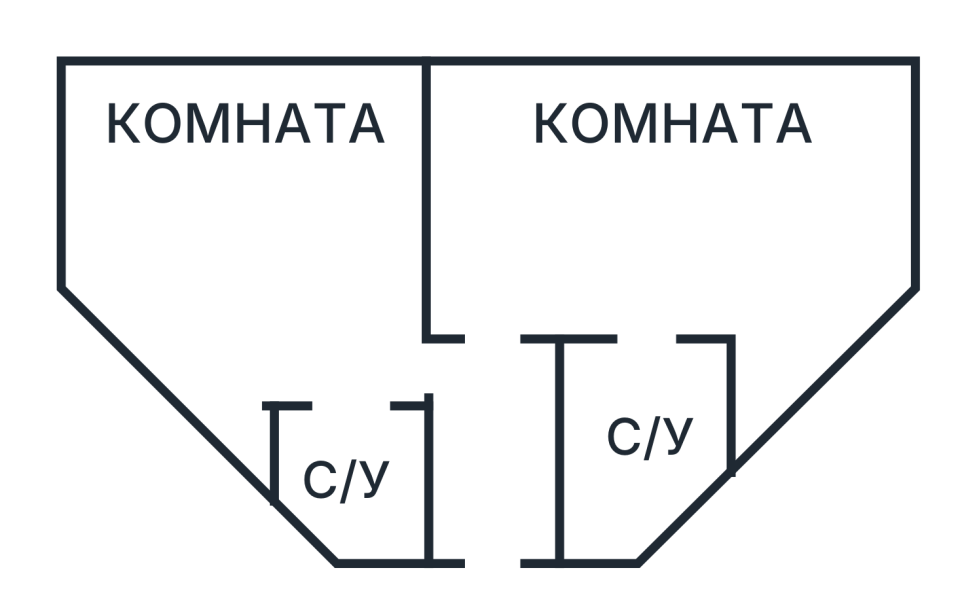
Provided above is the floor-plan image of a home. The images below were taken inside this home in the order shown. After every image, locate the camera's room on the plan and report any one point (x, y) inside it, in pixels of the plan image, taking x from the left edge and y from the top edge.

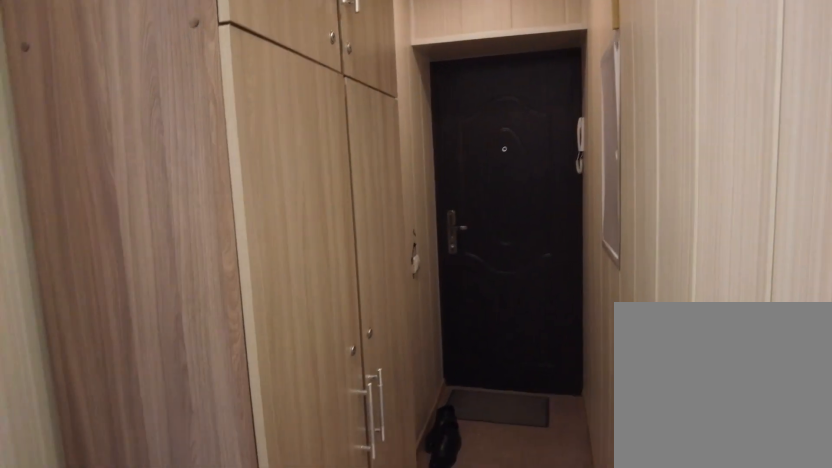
(504, 475)
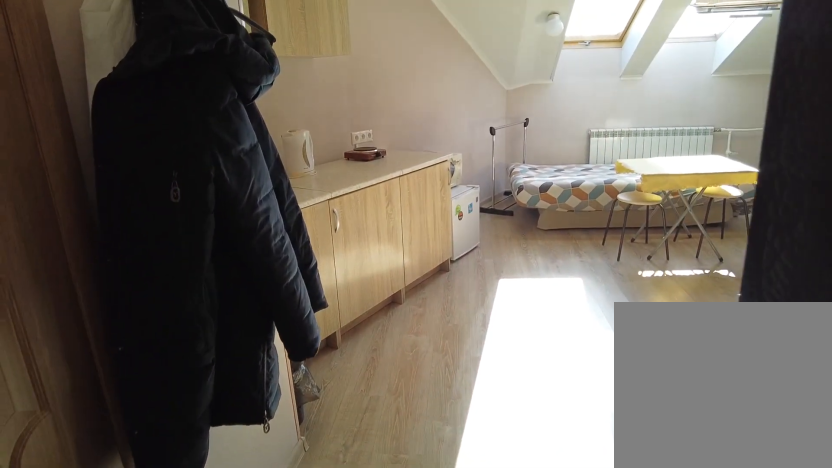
(461, 385)
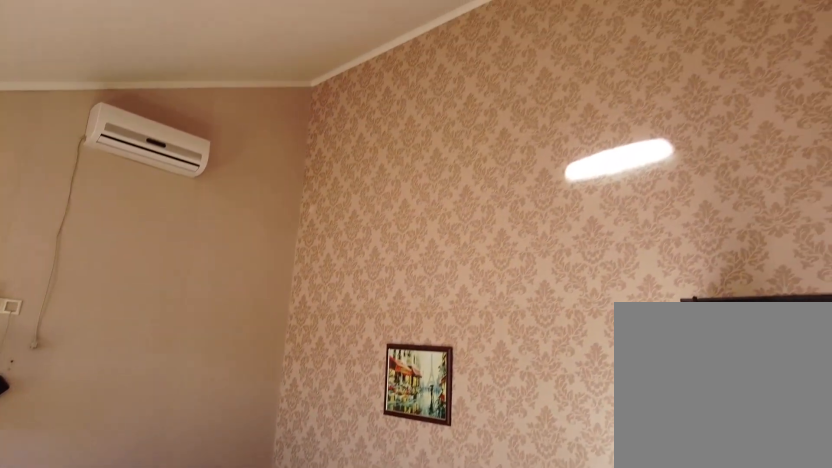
(314, 322)
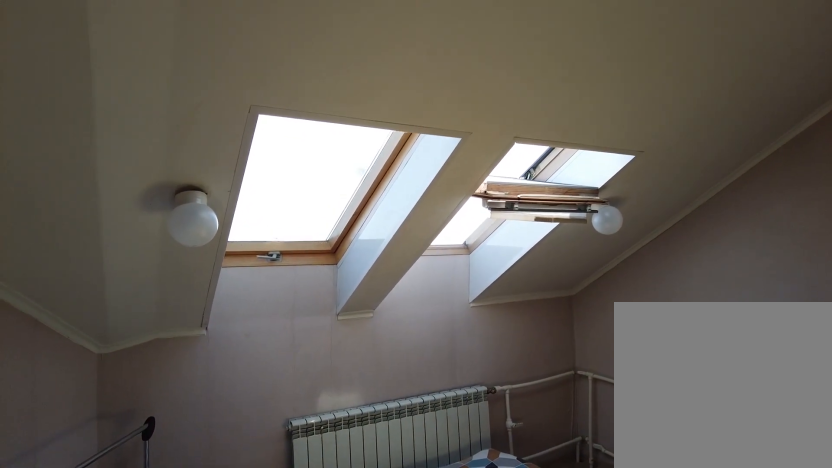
(314, 322)
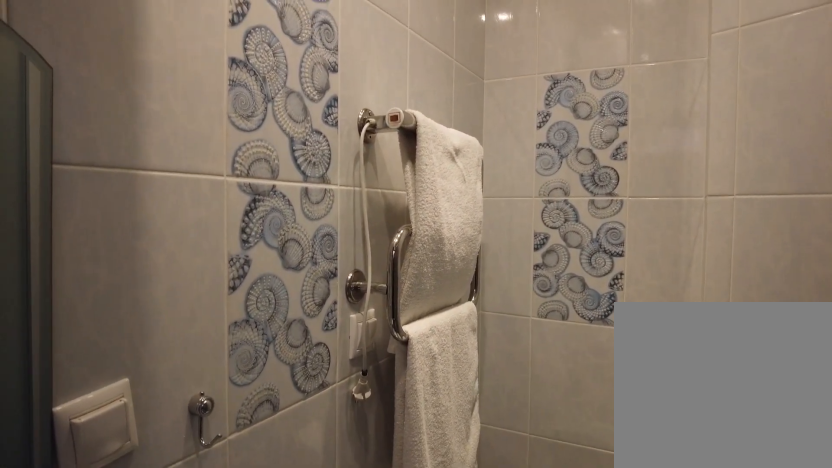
(370, 459)
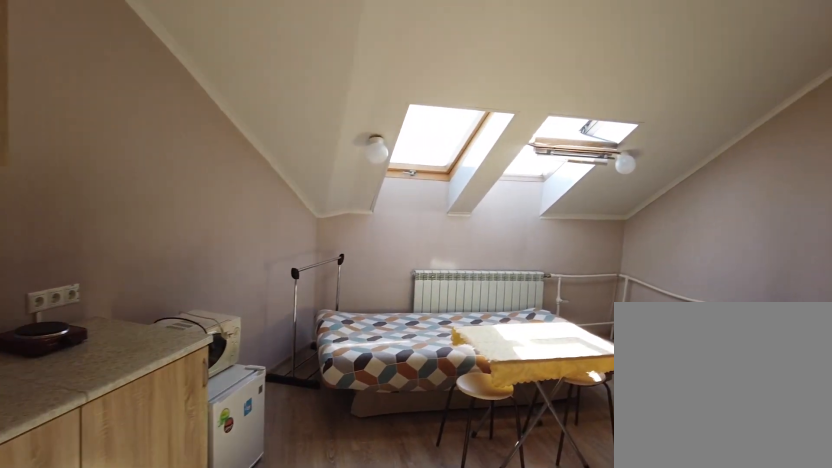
(323, 353)
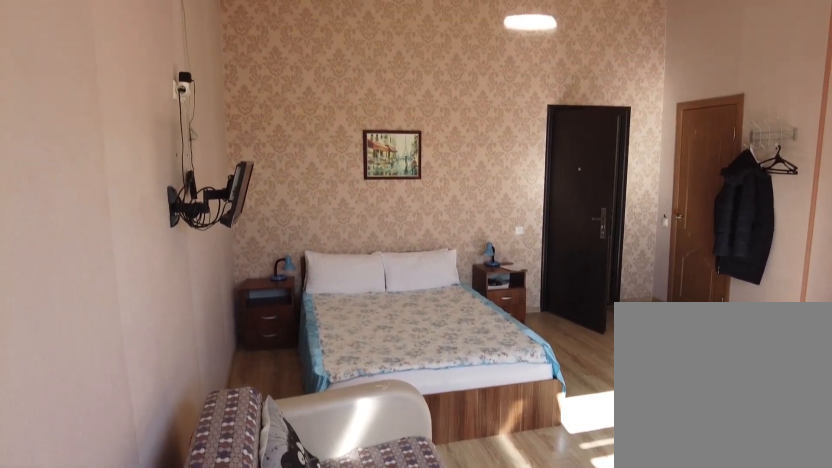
(355, 157)
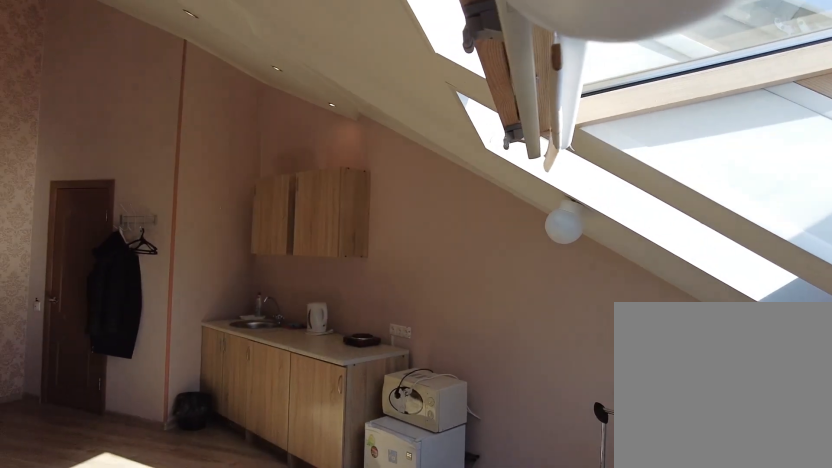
(355, 157)
